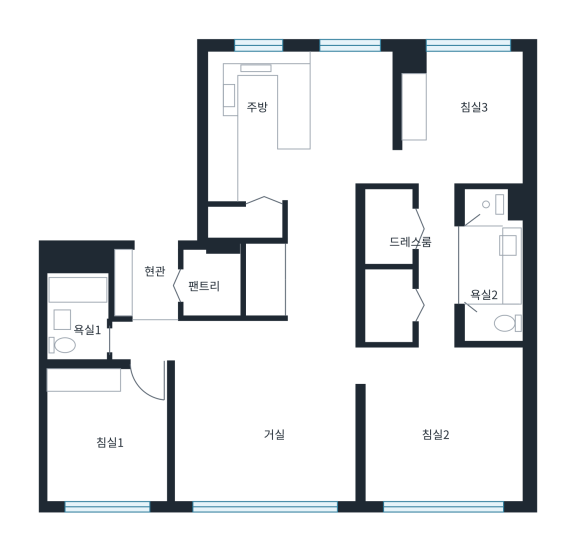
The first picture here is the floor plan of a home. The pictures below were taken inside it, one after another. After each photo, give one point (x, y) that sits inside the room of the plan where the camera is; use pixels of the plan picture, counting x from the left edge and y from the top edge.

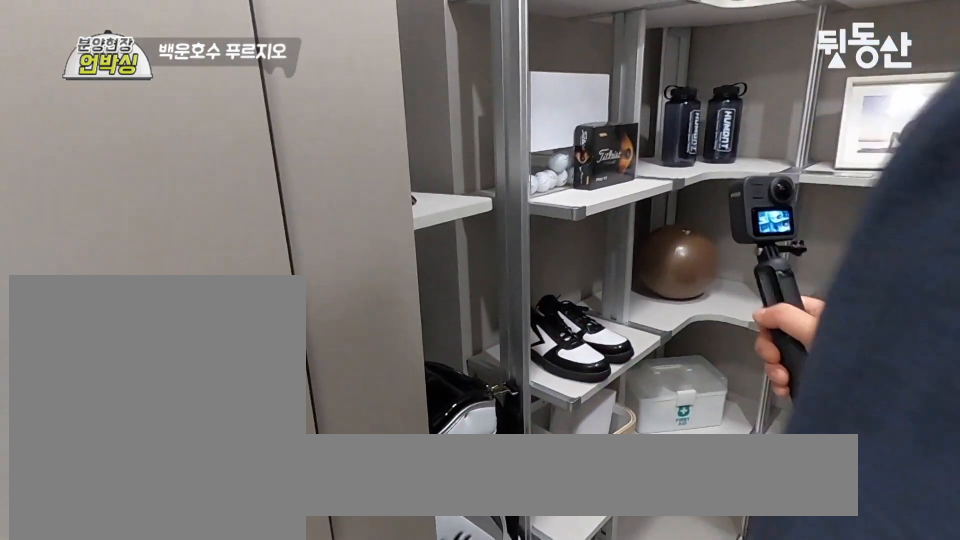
(149, 288)
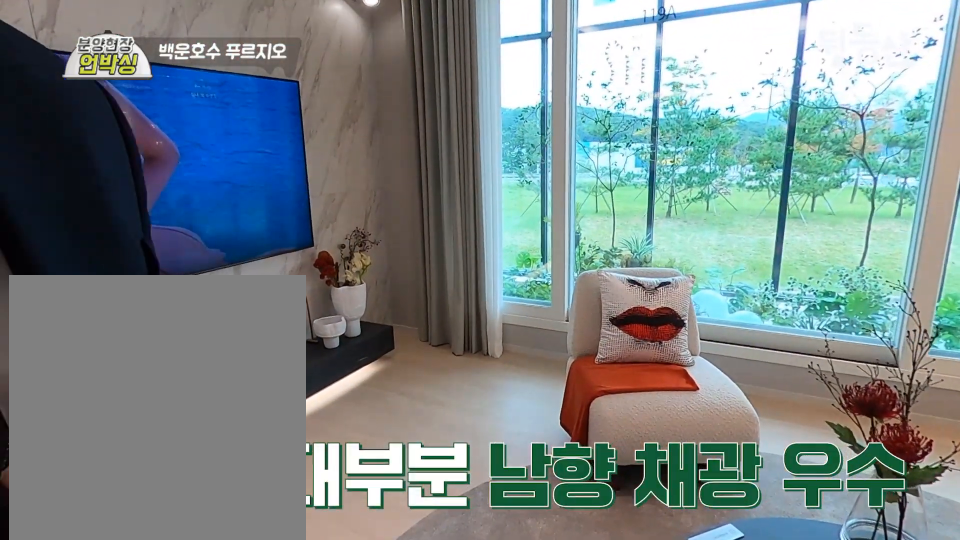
(277, 449)
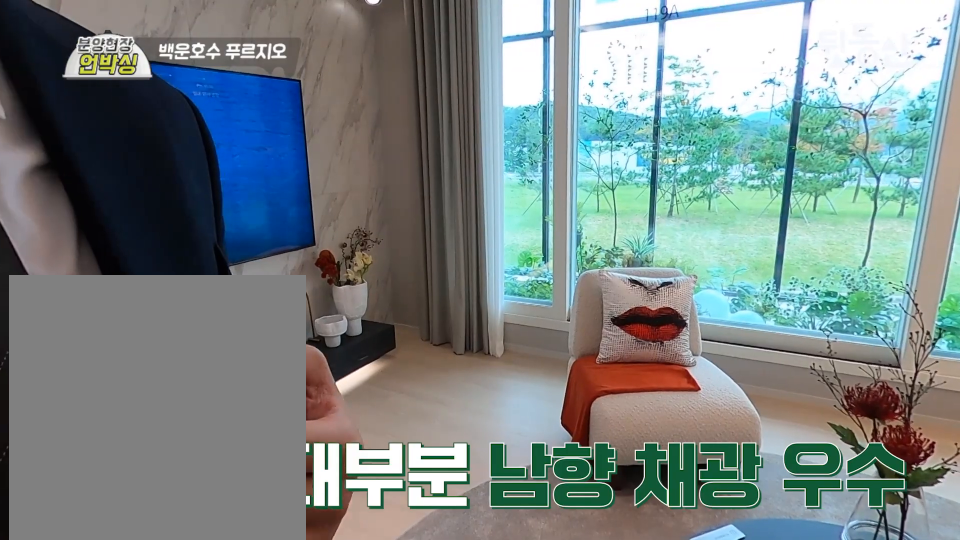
(277, 450)
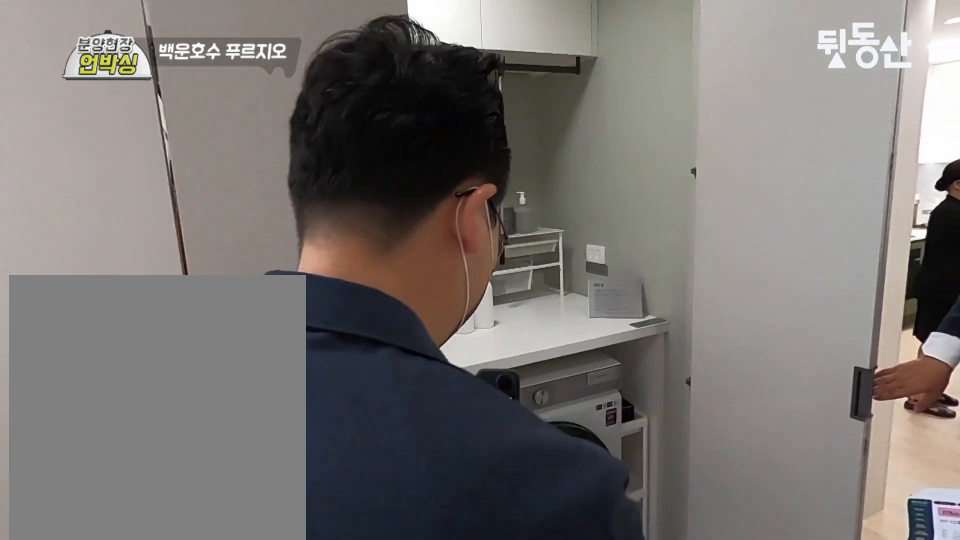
(321, 290)
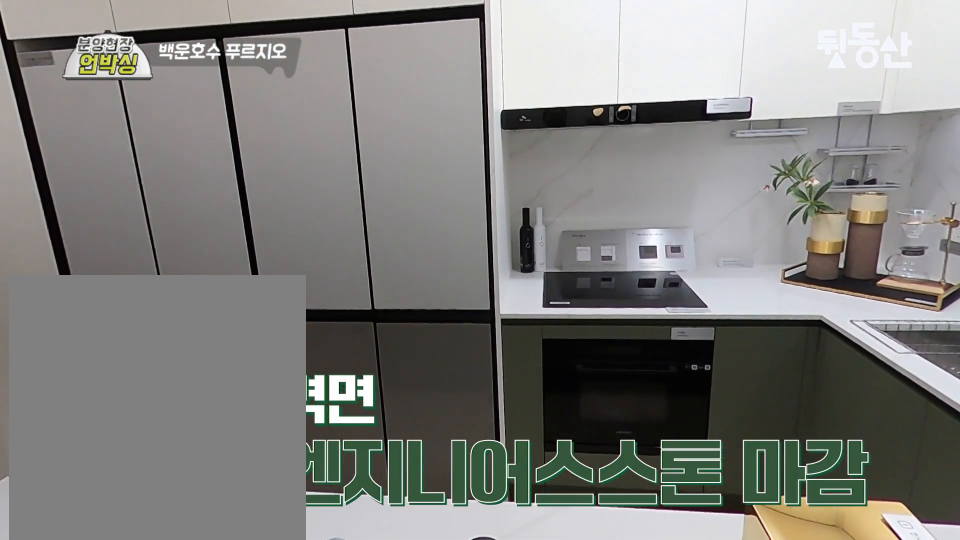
(350, 138)
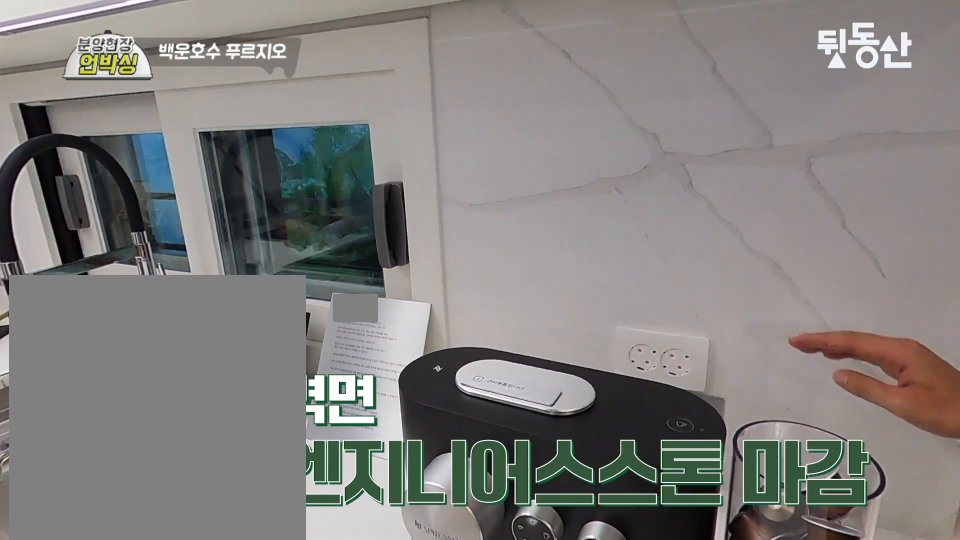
(349, 137)
